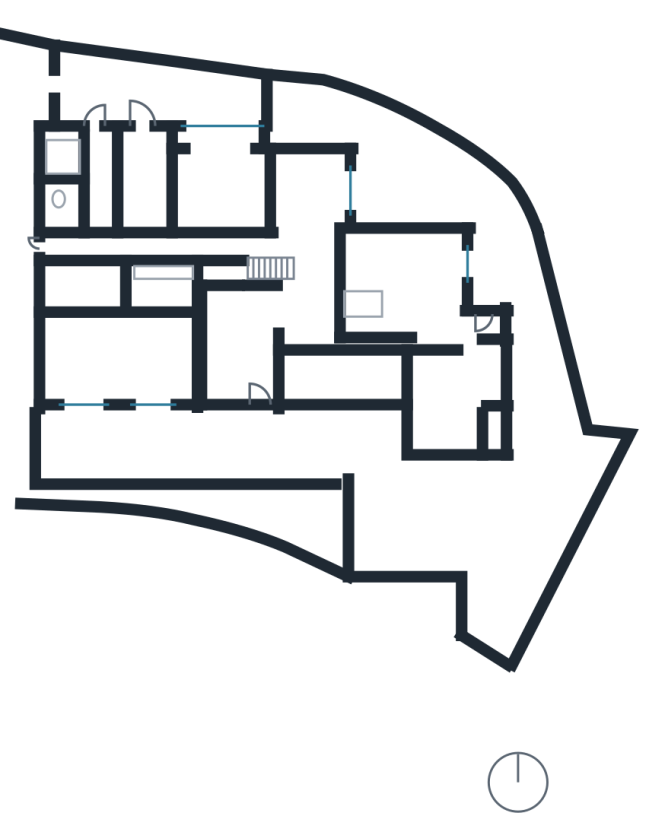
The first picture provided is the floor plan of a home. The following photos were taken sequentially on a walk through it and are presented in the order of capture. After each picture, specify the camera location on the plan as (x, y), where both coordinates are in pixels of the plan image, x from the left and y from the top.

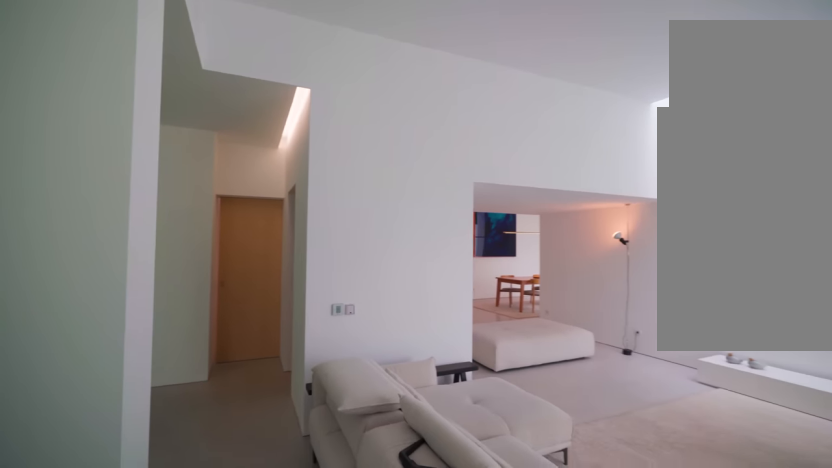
(412, 320)
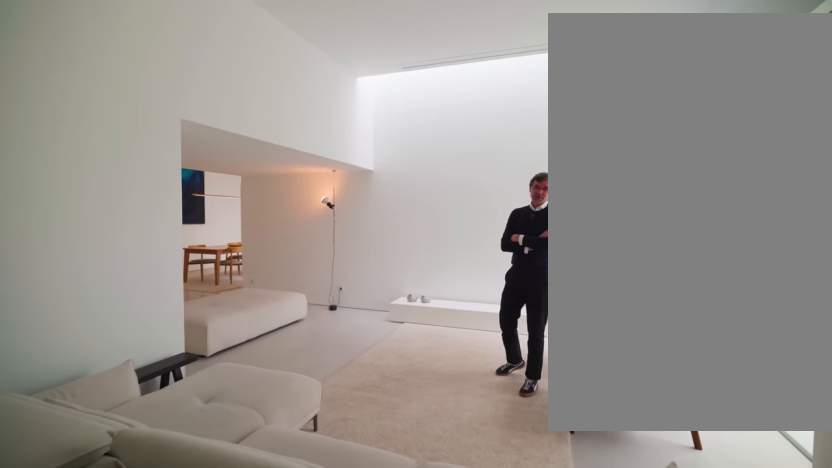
(425, 336)
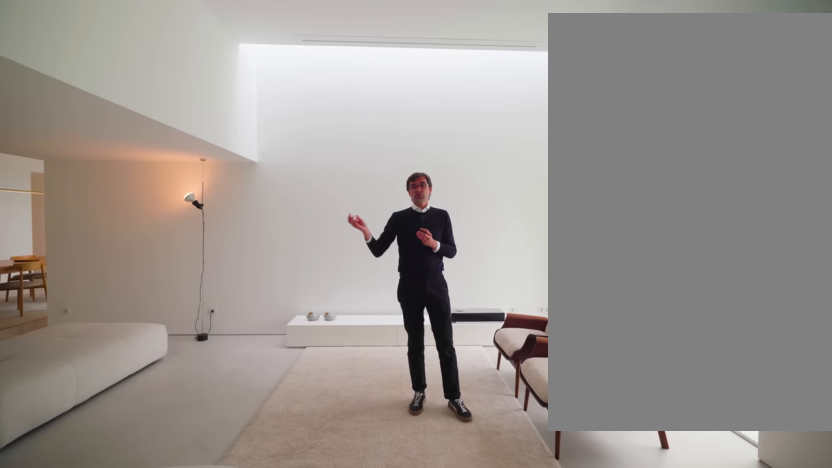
(428, 295)
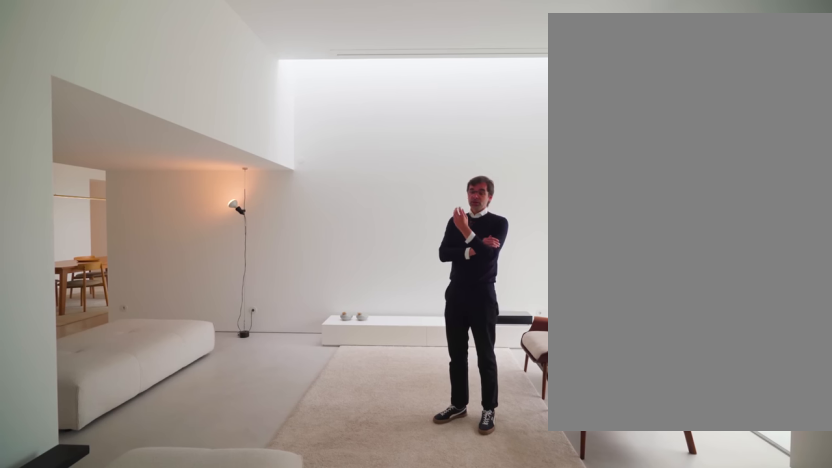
(429, 294)
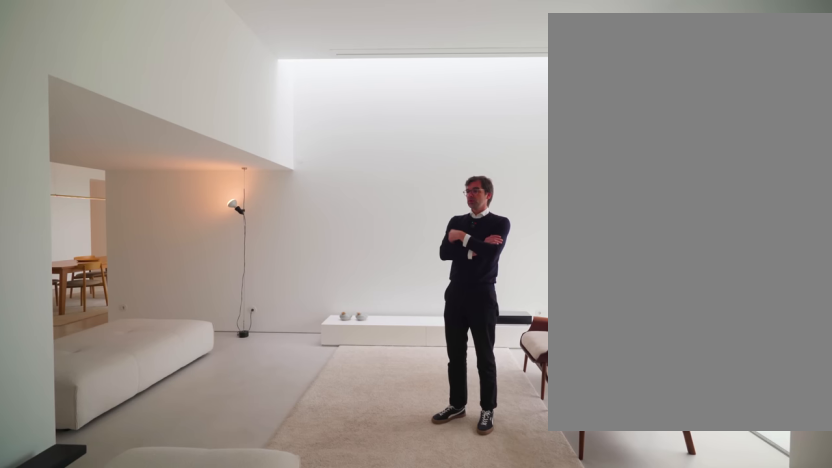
(429, 294)
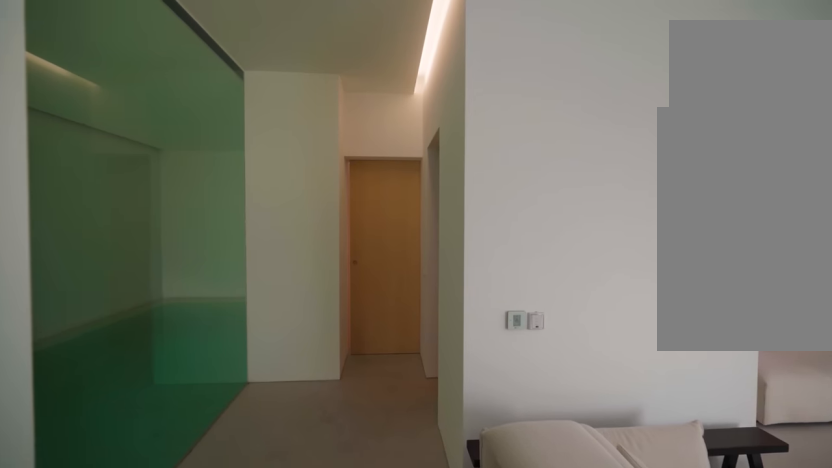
(428, 295)
